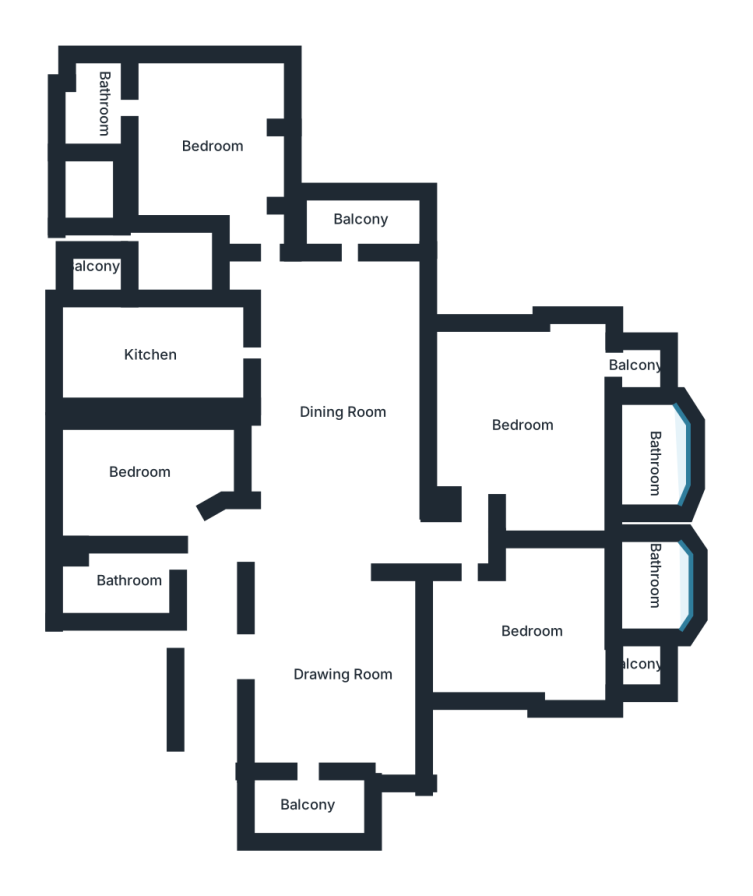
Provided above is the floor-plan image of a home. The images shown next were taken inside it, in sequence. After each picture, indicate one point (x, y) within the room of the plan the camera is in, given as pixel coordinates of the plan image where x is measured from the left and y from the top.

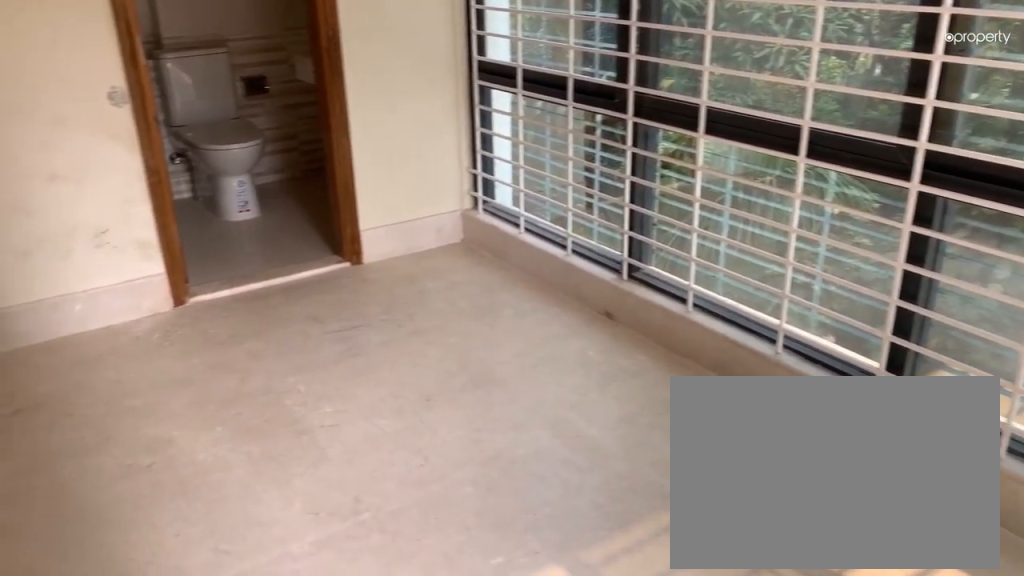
(214, 145)
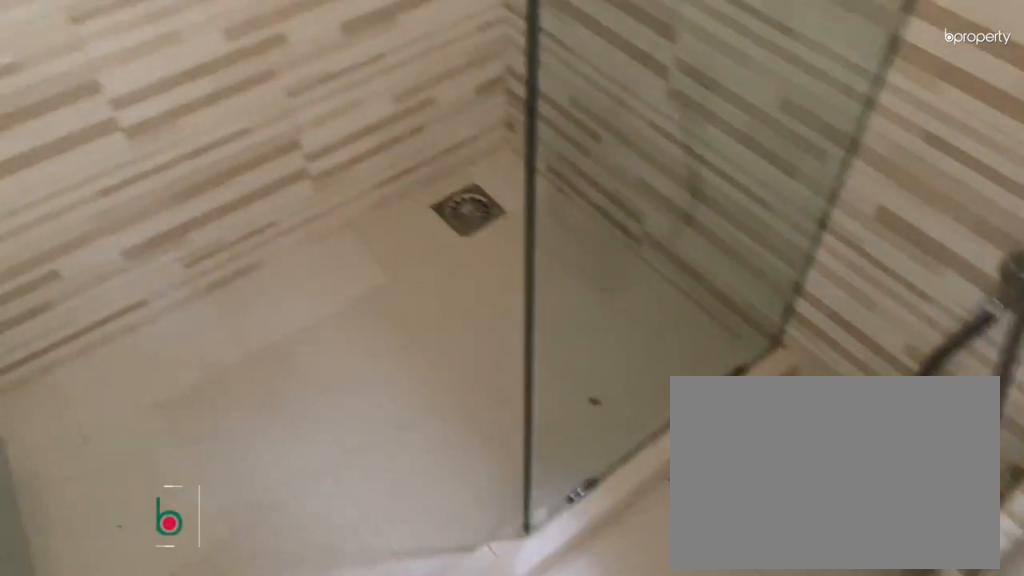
(102, 99)
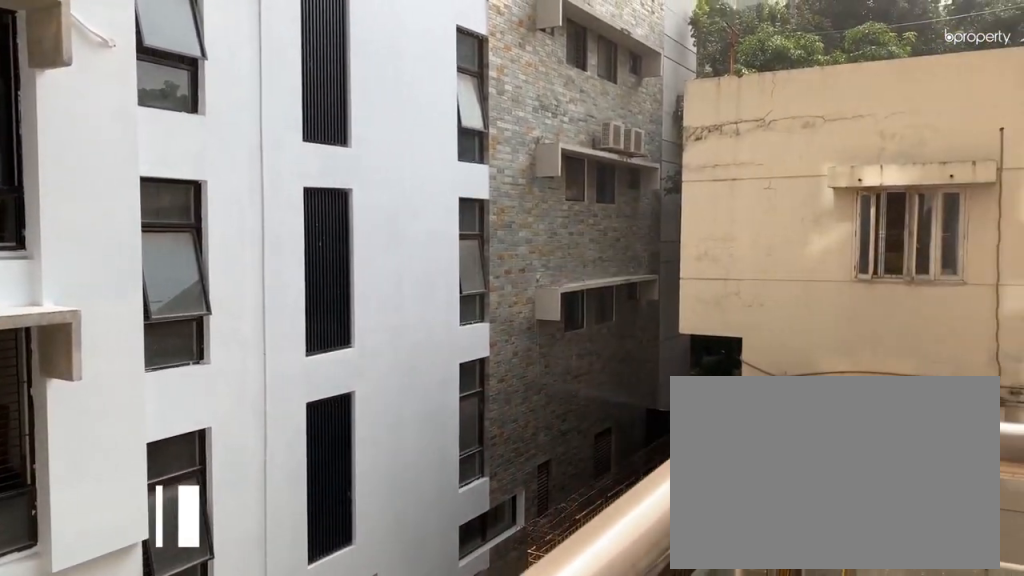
(357, 228)
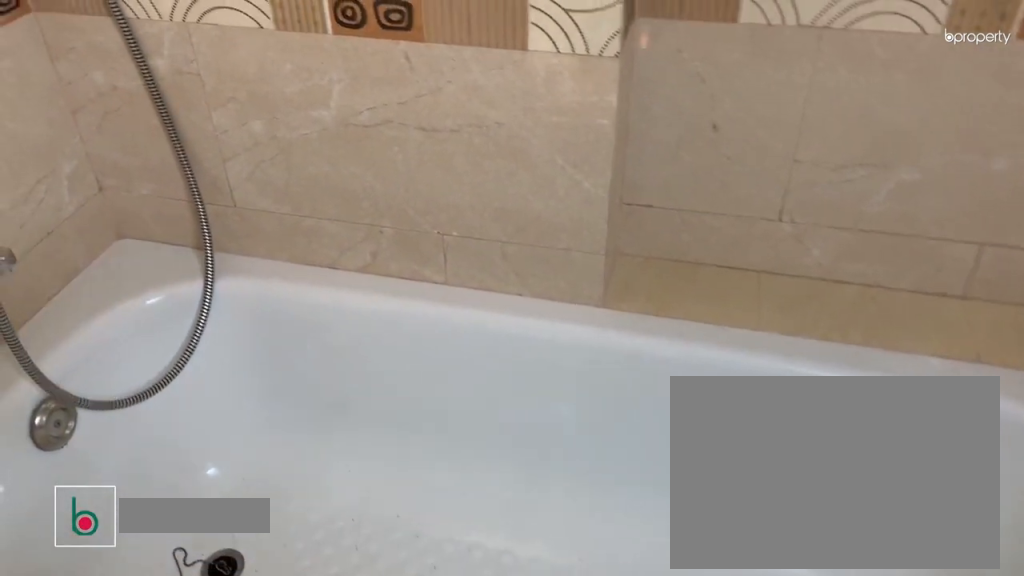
(647, 462)
